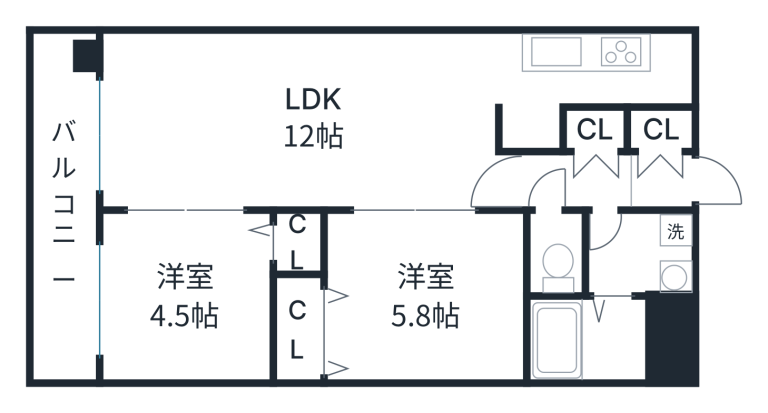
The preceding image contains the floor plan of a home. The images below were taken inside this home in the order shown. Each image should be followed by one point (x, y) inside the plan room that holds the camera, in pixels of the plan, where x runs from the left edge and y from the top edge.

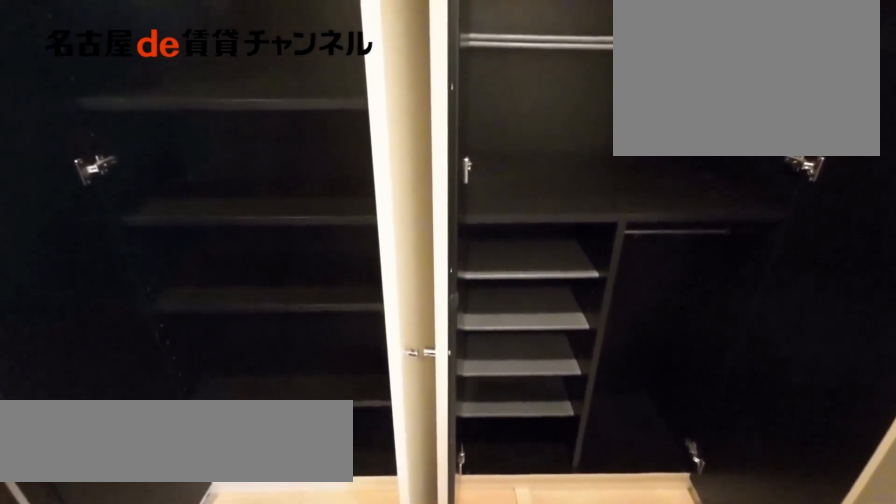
(627, 158)
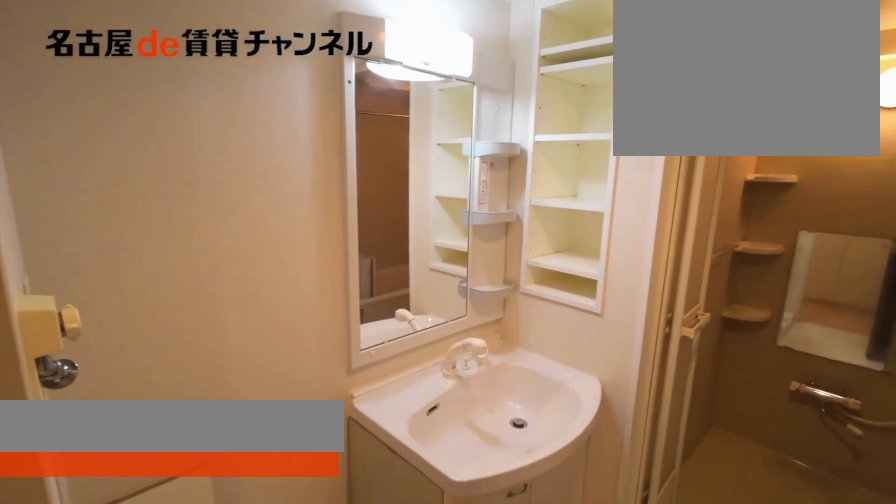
(641, 254)
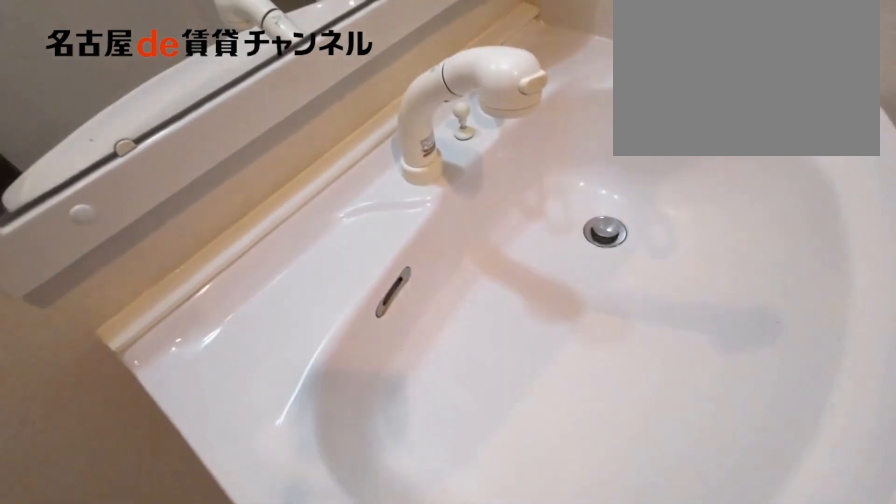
(641, 254)
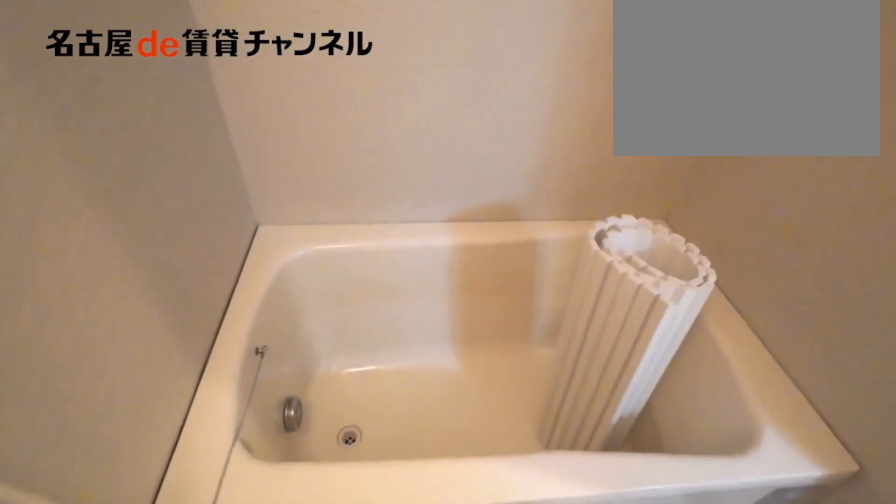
(585, 337)
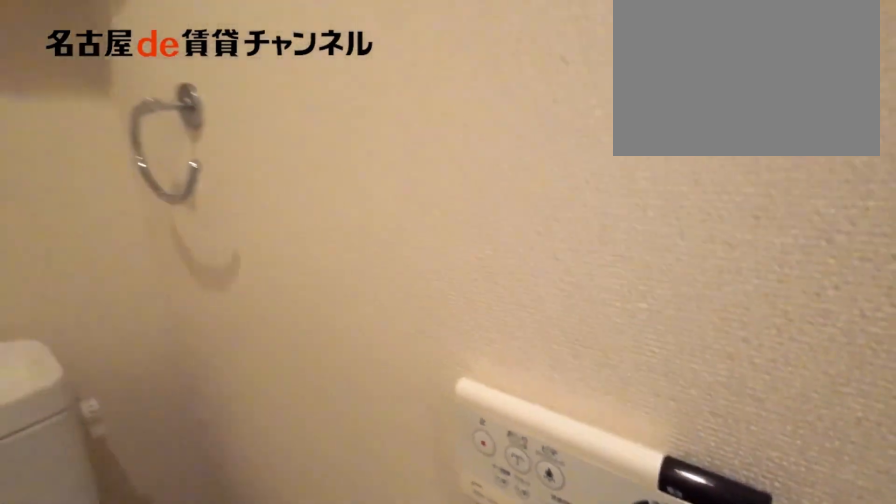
(555, 253)
